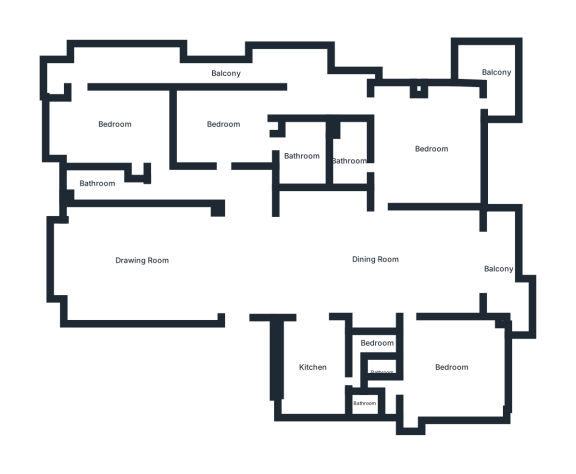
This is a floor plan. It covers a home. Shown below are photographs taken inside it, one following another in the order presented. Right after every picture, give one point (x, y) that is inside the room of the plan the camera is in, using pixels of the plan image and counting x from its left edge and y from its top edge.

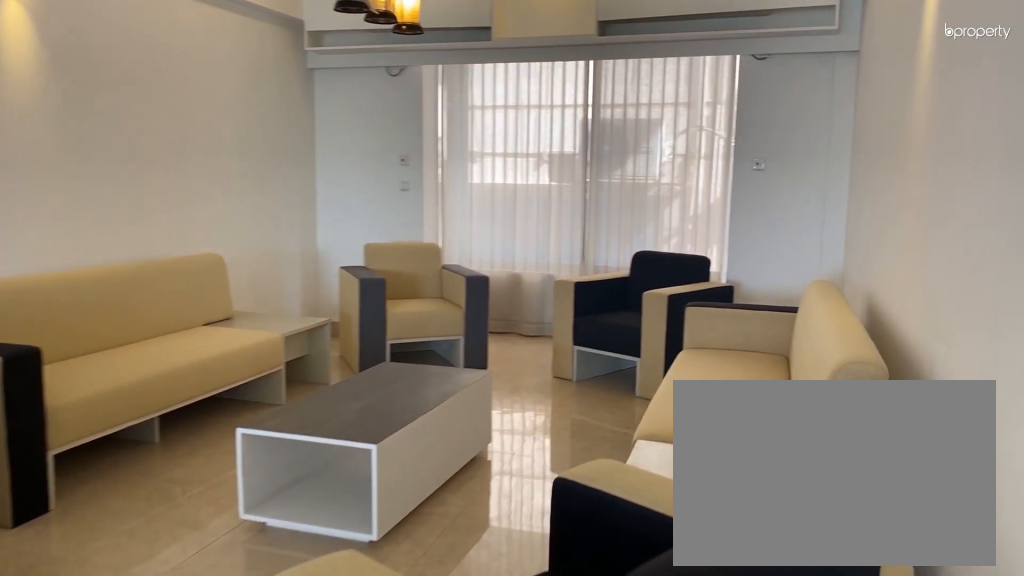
(144, 265)
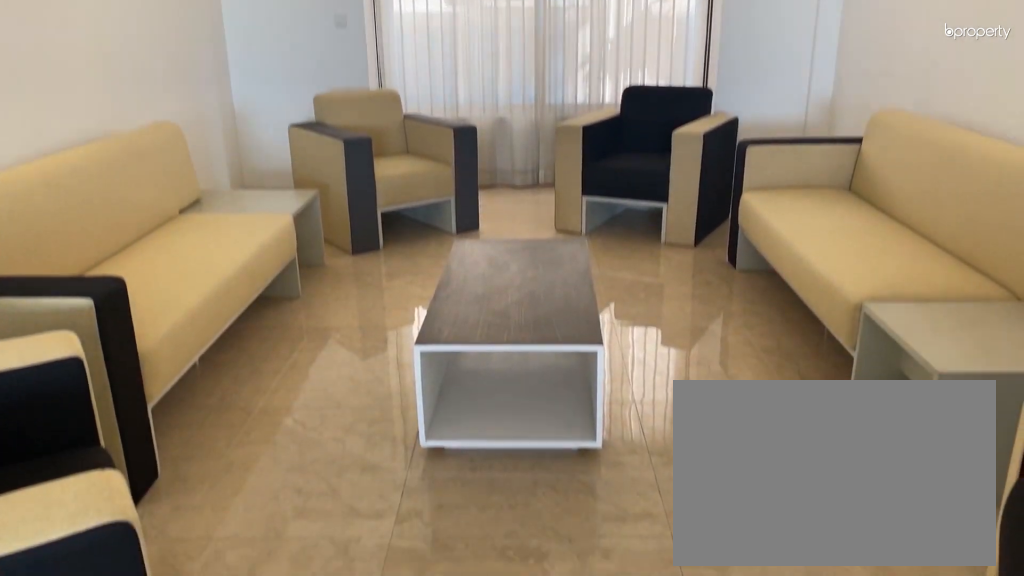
(144, 265)
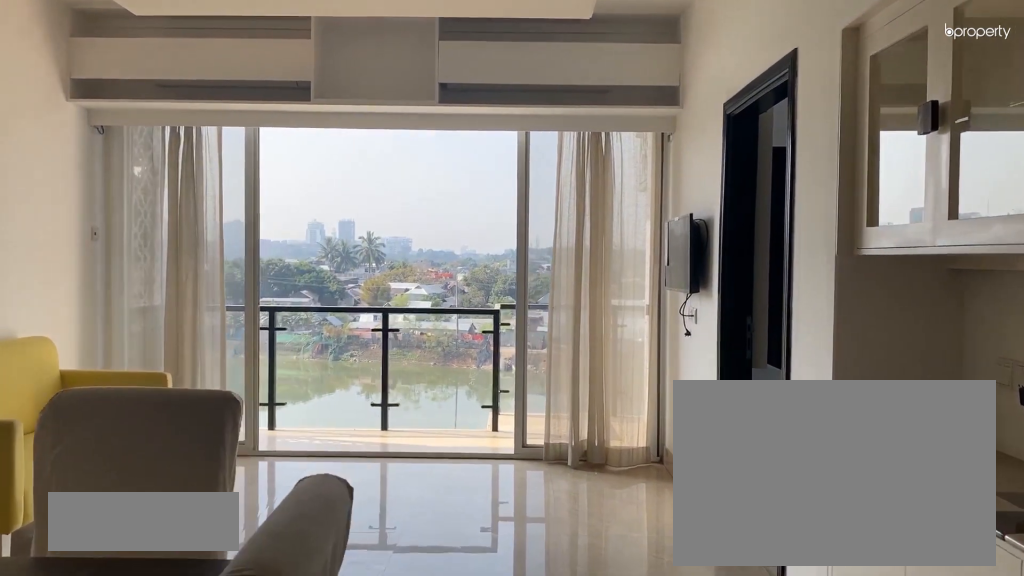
(373, 259)
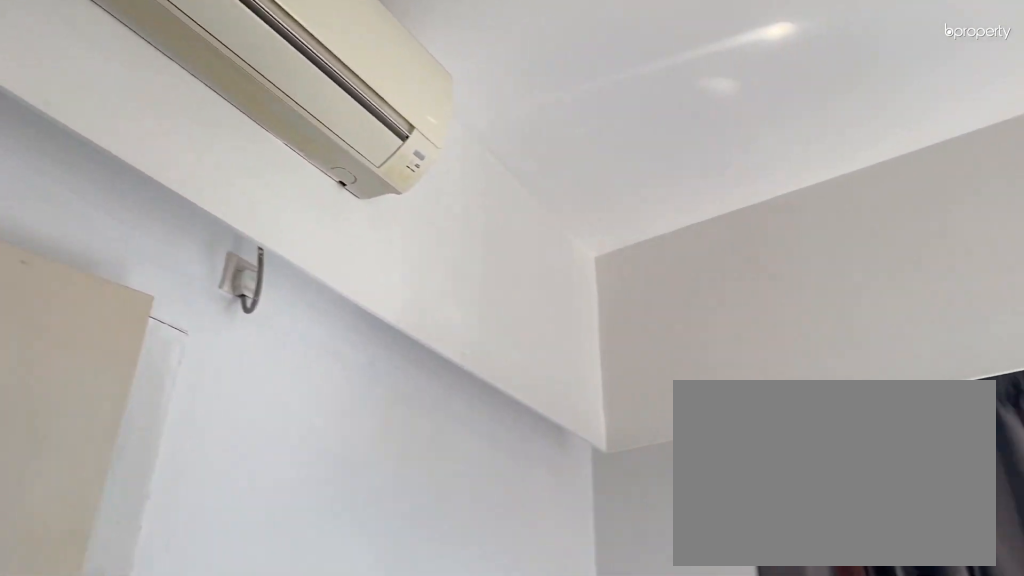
(113, 126)
